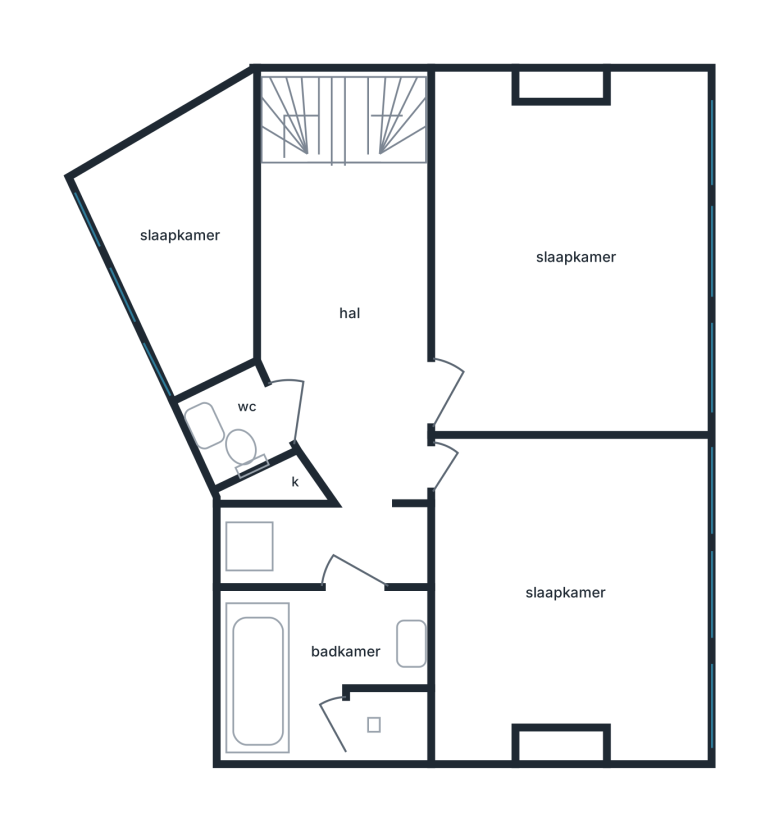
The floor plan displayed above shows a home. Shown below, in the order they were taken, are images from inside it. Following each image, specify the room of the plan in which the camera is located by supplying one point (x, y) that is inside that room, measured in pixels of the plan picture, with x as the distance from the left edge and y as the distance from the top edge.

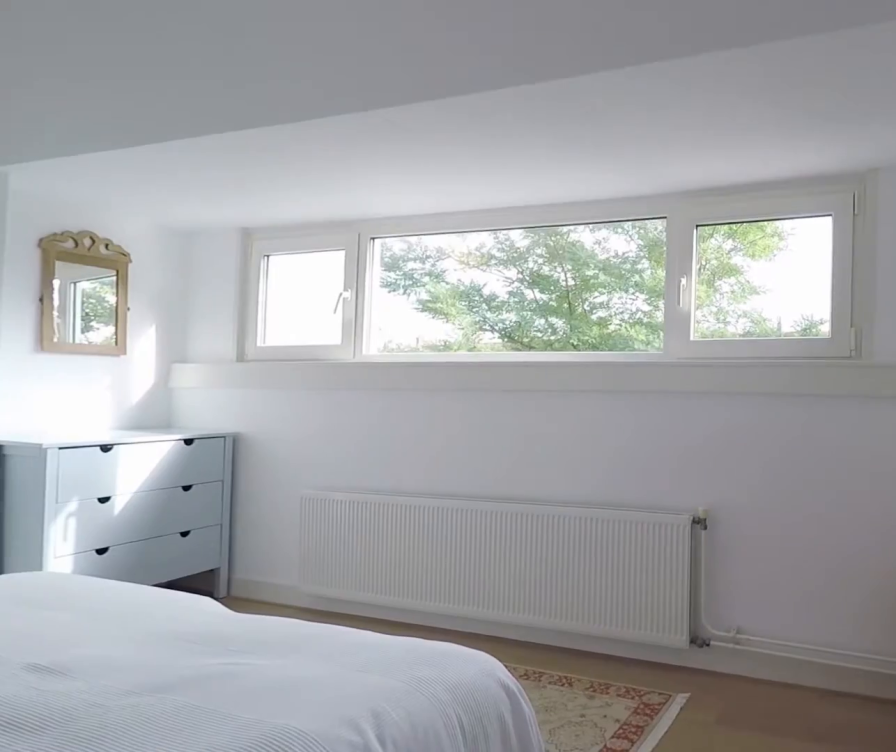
(569, 257)
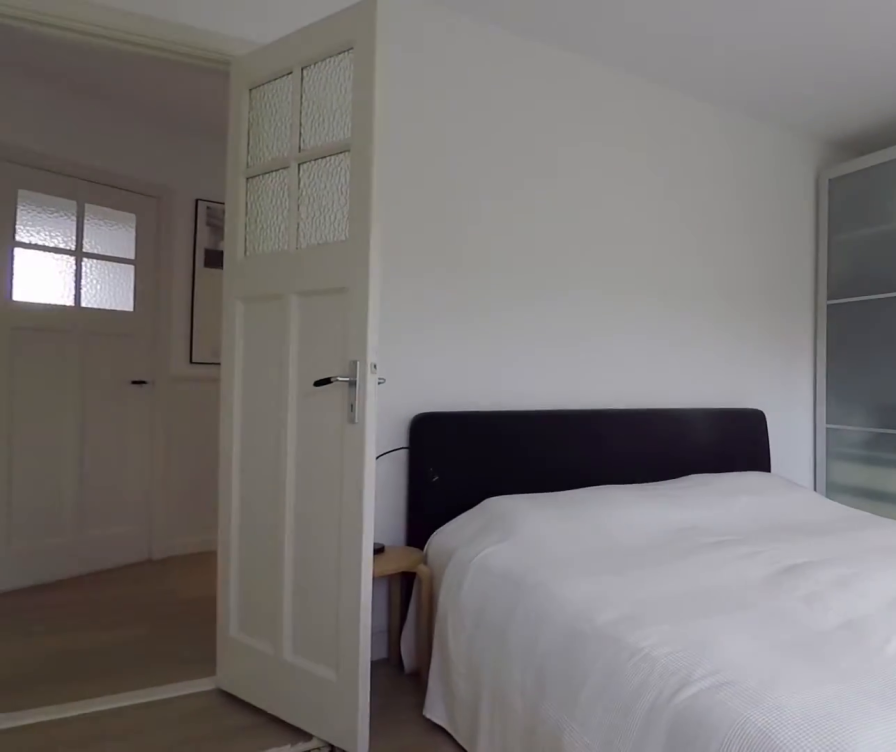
(569, 257)
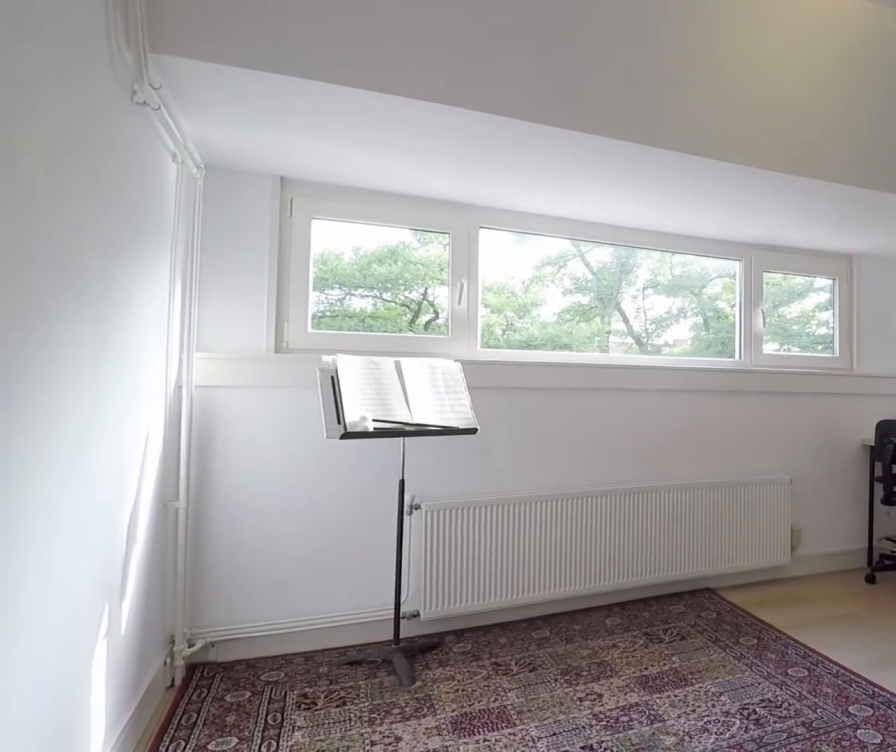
(569, 592)
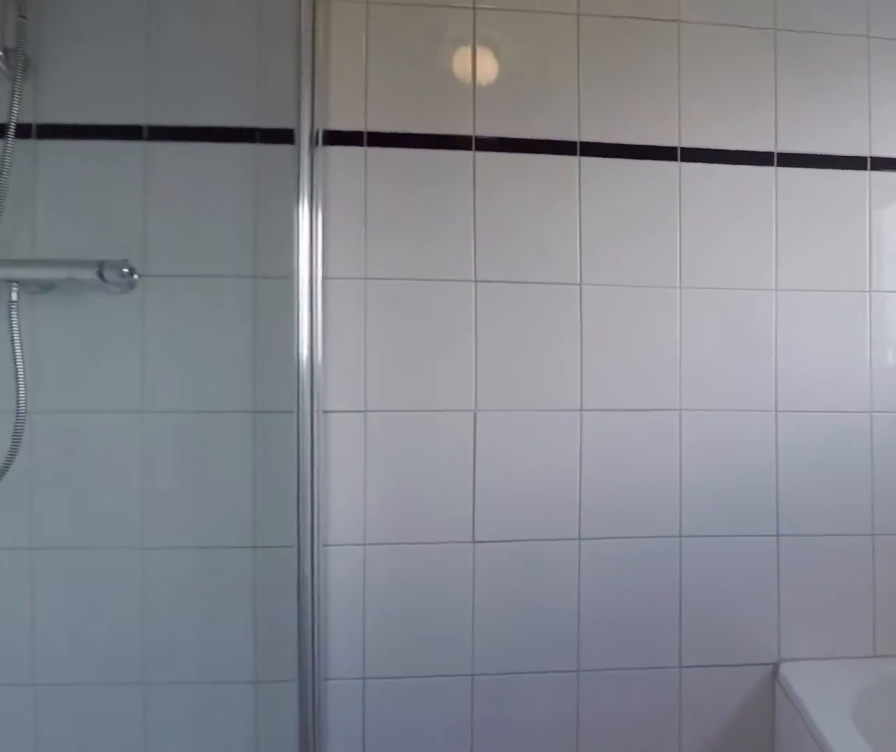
(329, 660)
